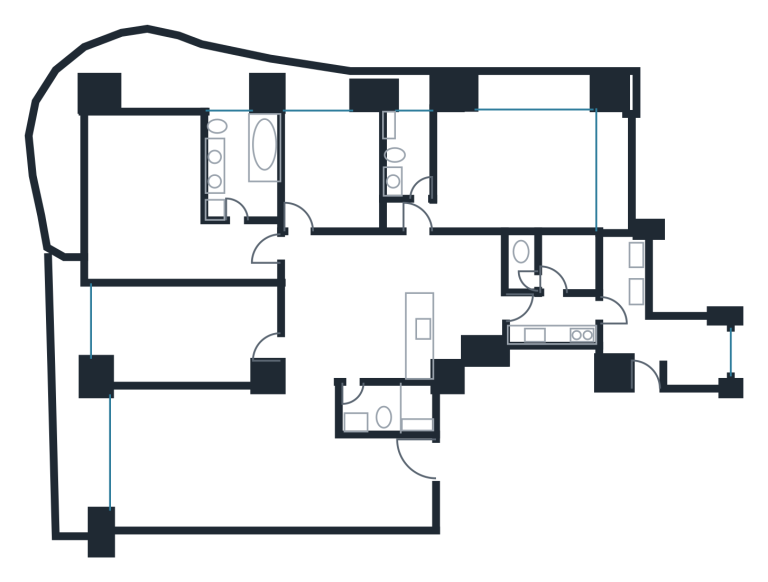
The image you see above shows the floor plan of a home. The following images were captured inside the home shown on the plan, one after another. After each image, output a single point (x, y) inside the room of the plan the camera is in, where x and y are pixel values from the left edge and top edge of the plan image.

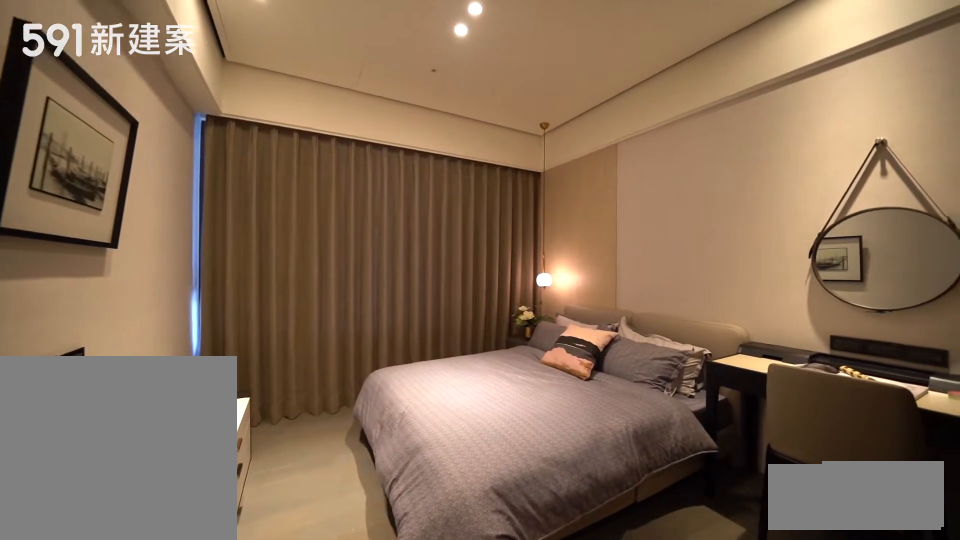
(334, 169)
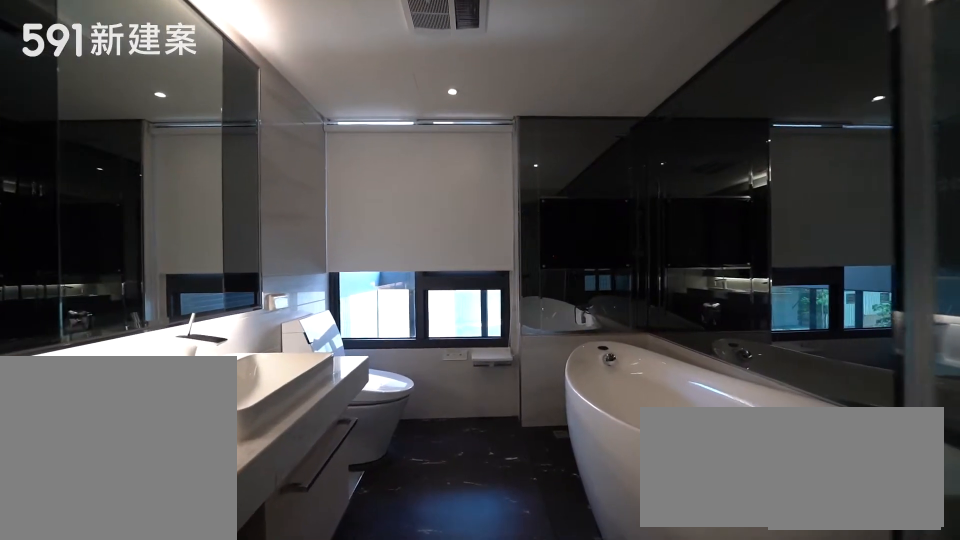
(249, 159)
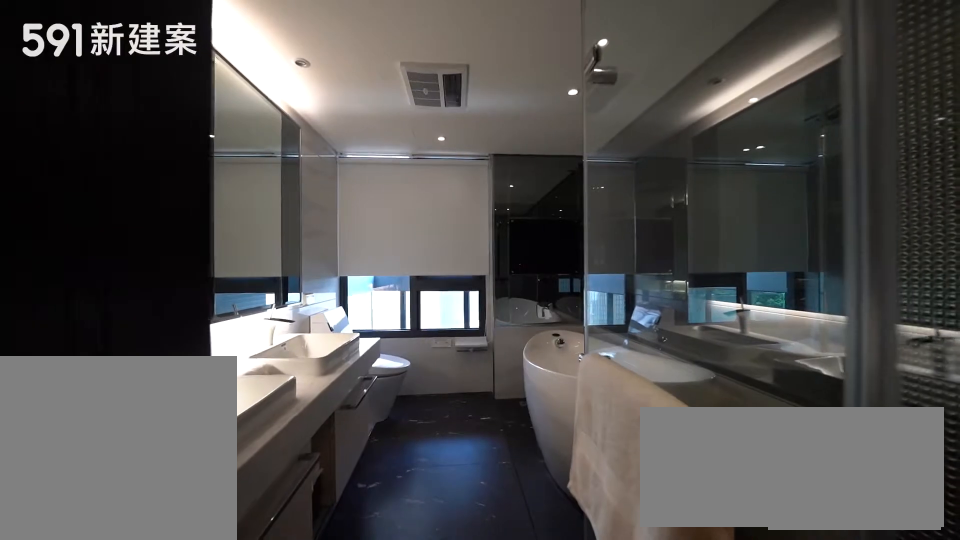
(249, 159)
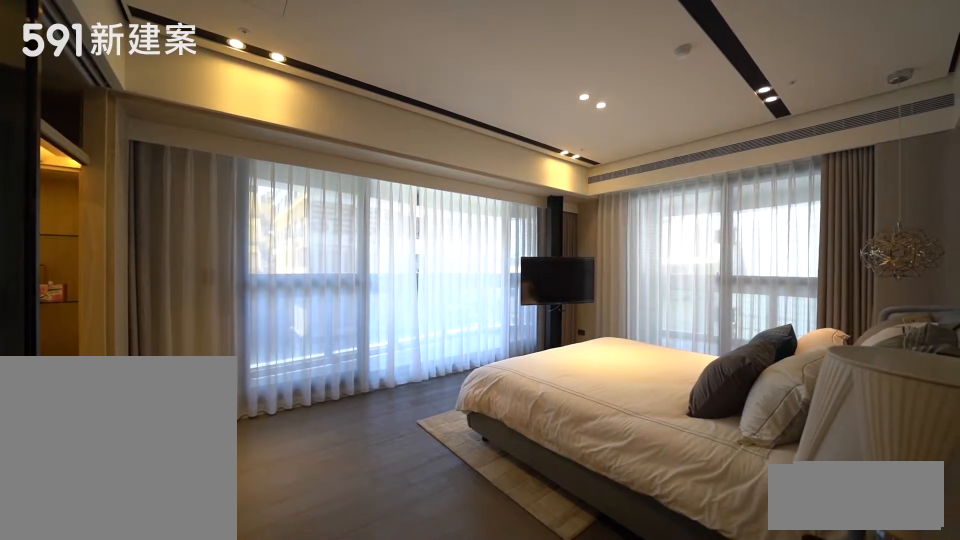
(163, 206)
